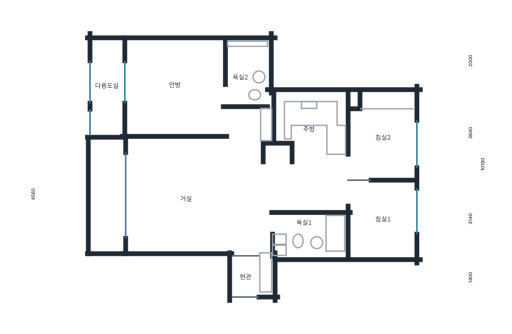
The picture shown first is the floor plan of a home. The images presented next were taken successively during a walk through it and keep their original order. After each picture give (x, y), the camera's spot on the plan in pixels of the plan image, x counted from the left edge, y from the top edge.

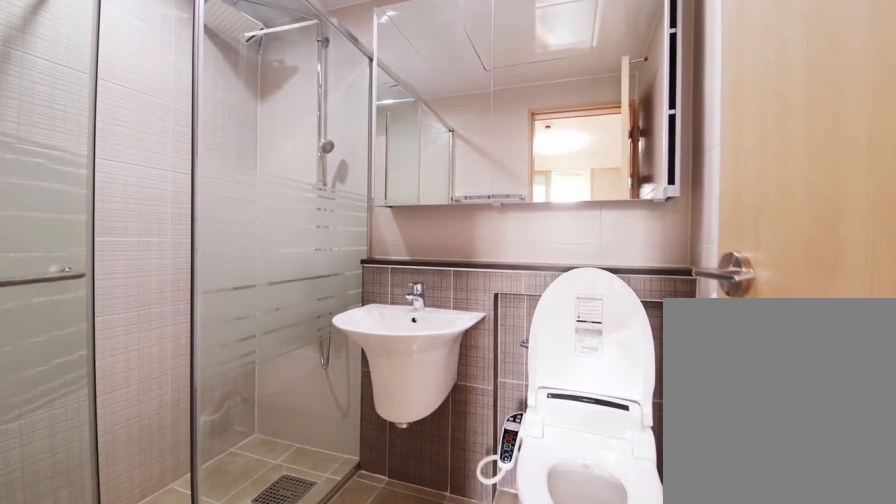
(235, 94)
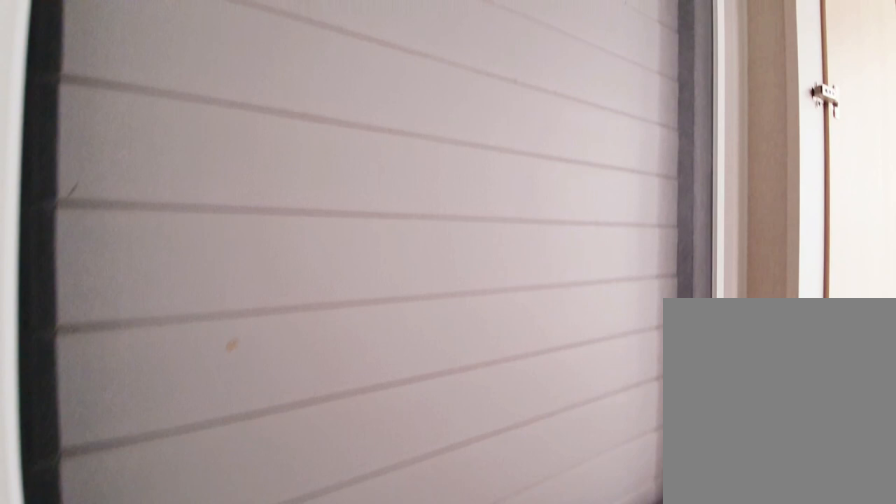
(120, 100)
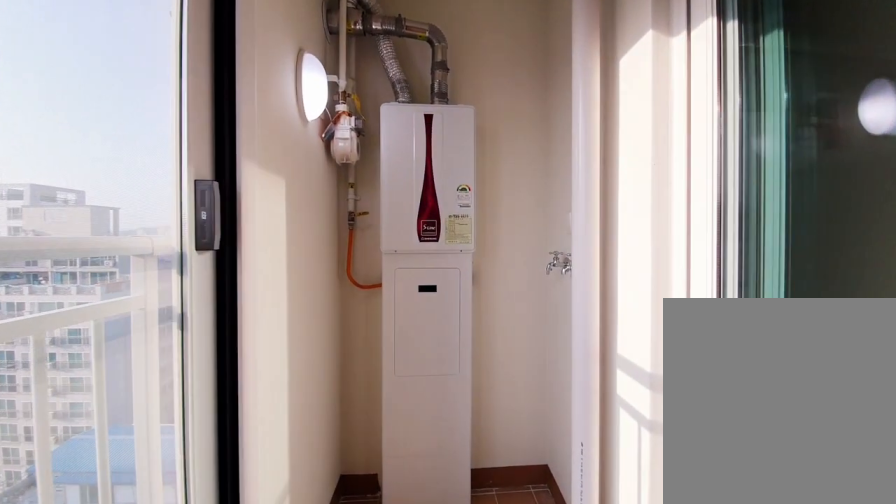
(120, 100)
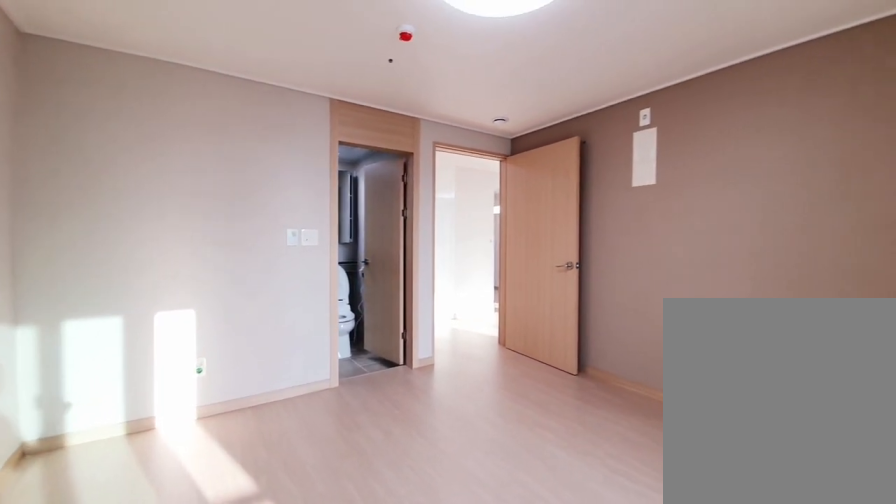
(167, 106)
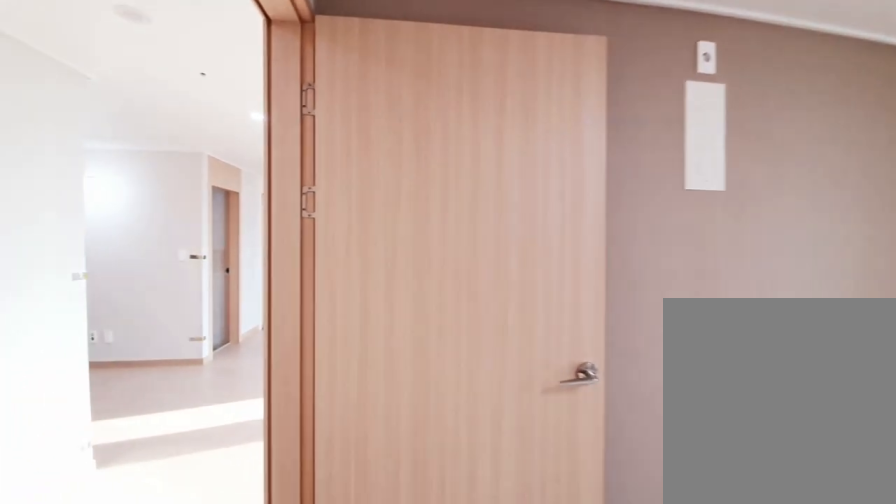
(167, 107)
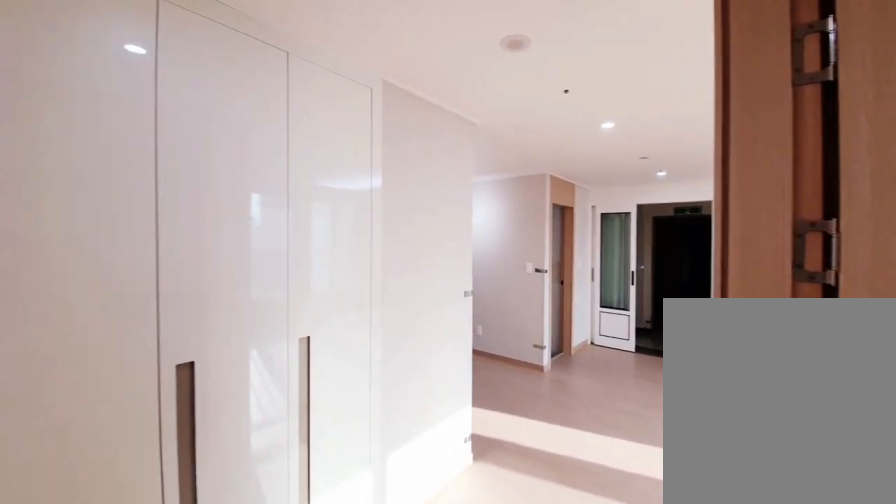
(242, 132)
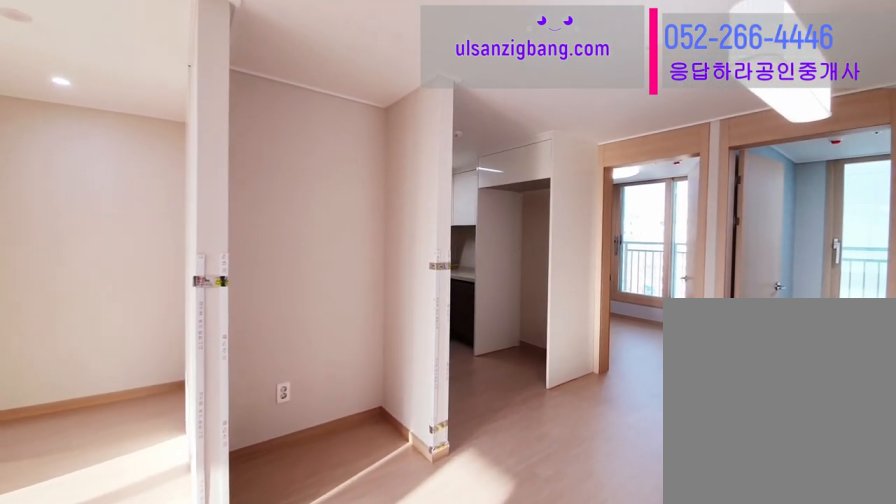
(249, 174)
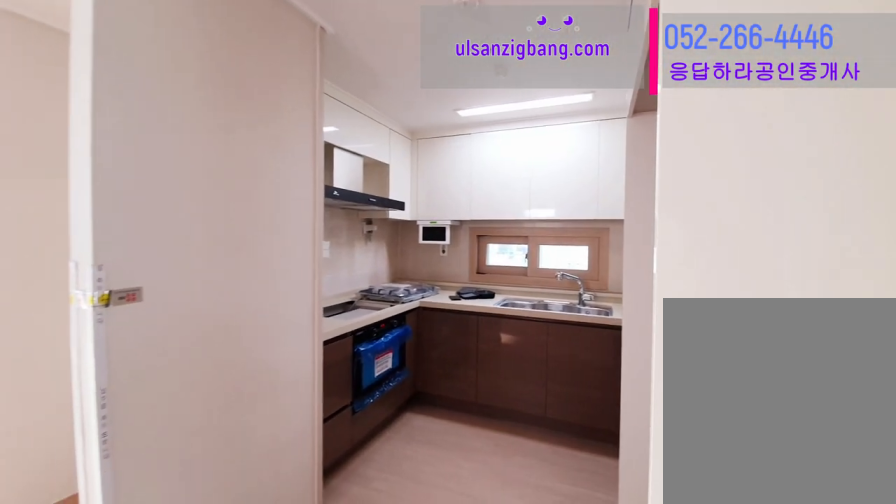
(313, 135)
